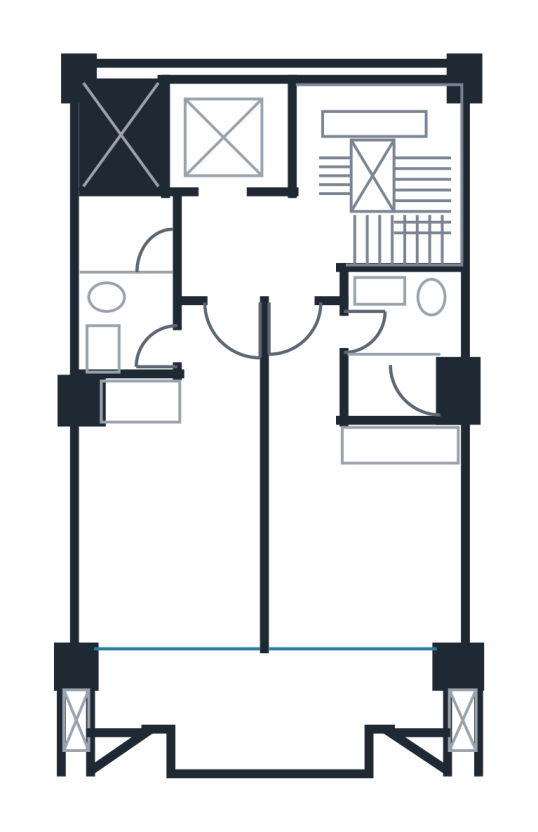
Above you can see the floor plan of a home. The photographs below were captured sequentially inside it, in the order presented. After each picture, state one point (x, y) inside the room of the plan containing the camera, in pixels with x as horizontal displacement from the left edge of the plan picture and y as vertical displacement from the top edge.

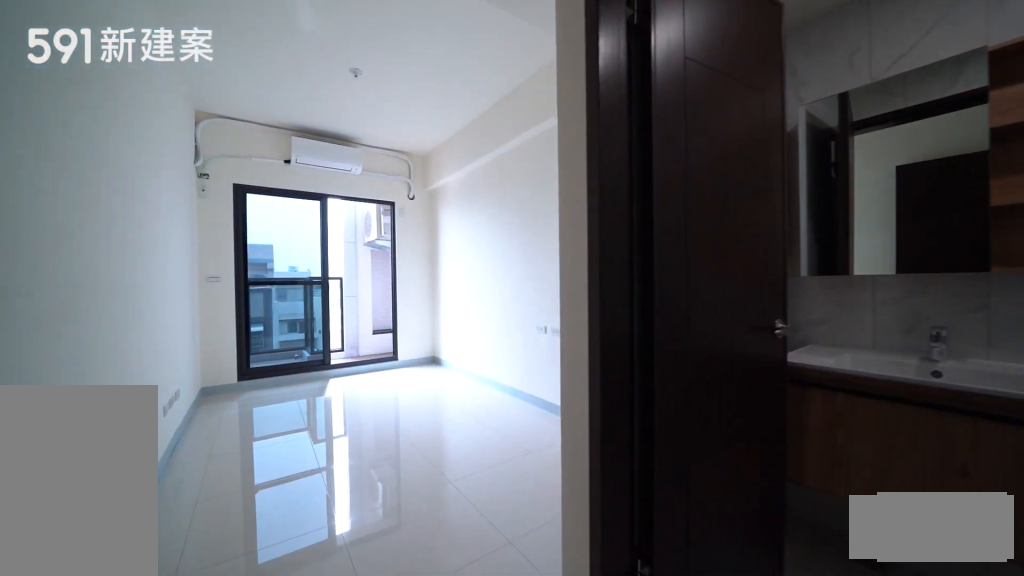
(174, 494)
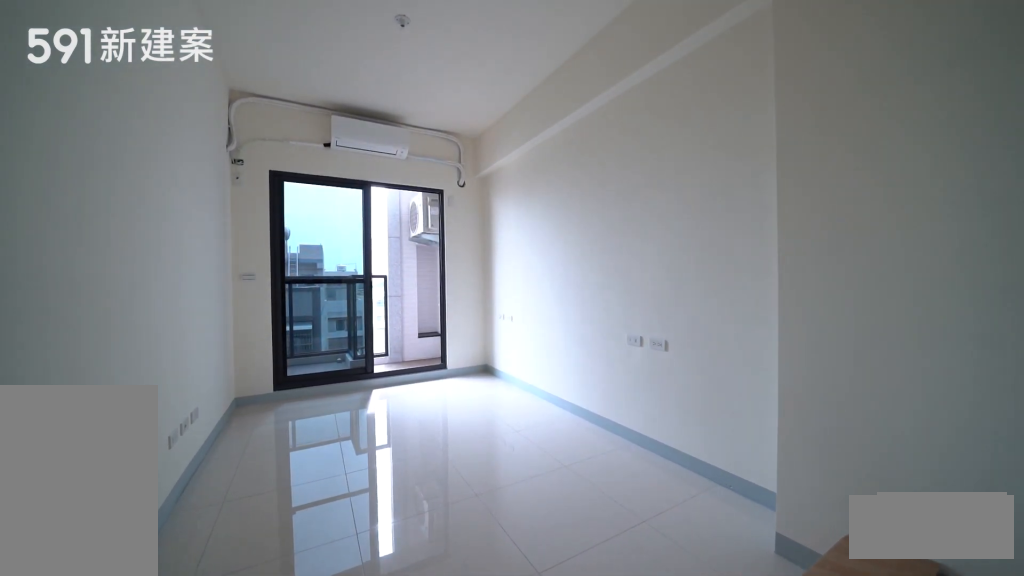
(174, 494)
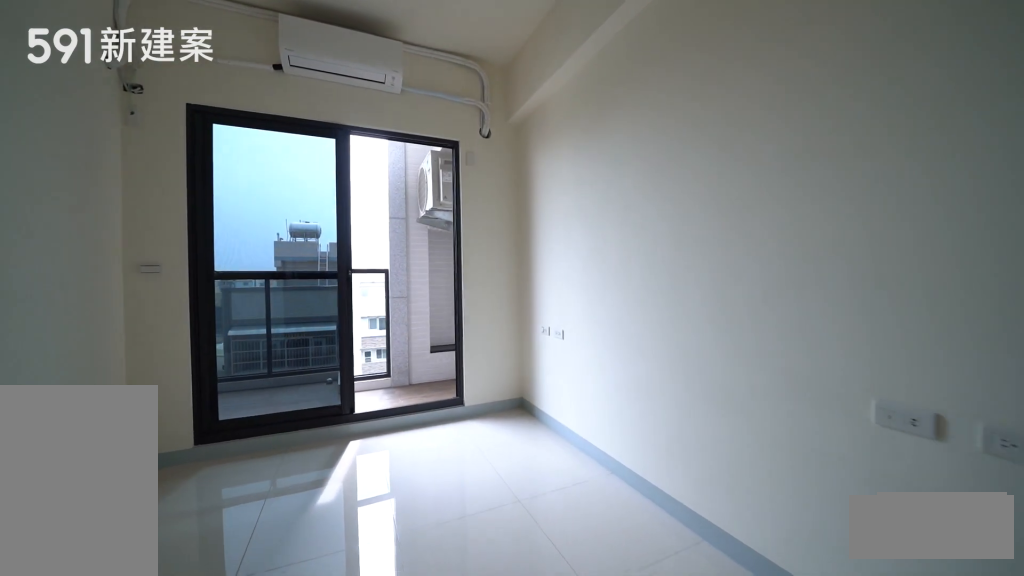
(174, 494)
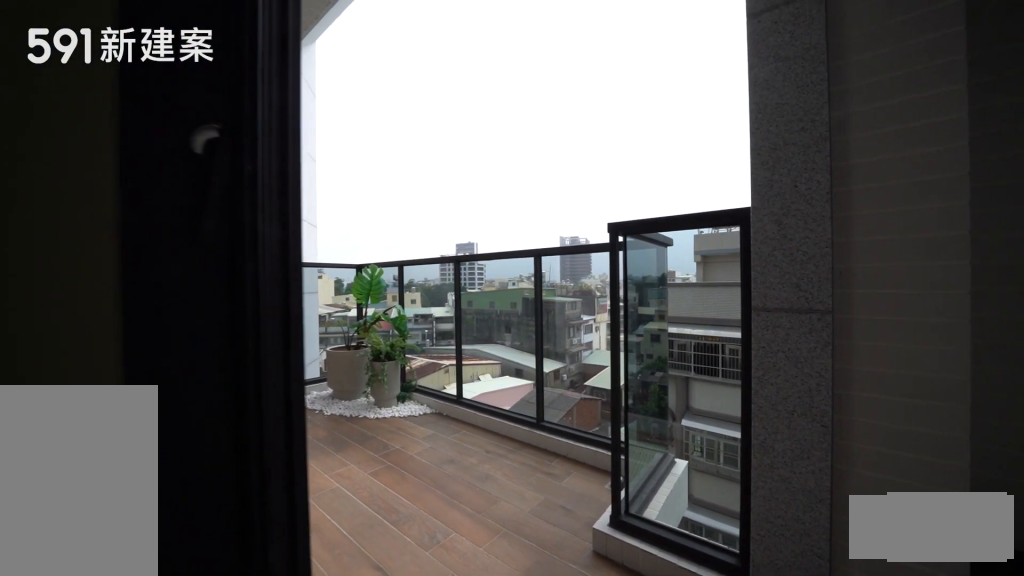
(269, 702)
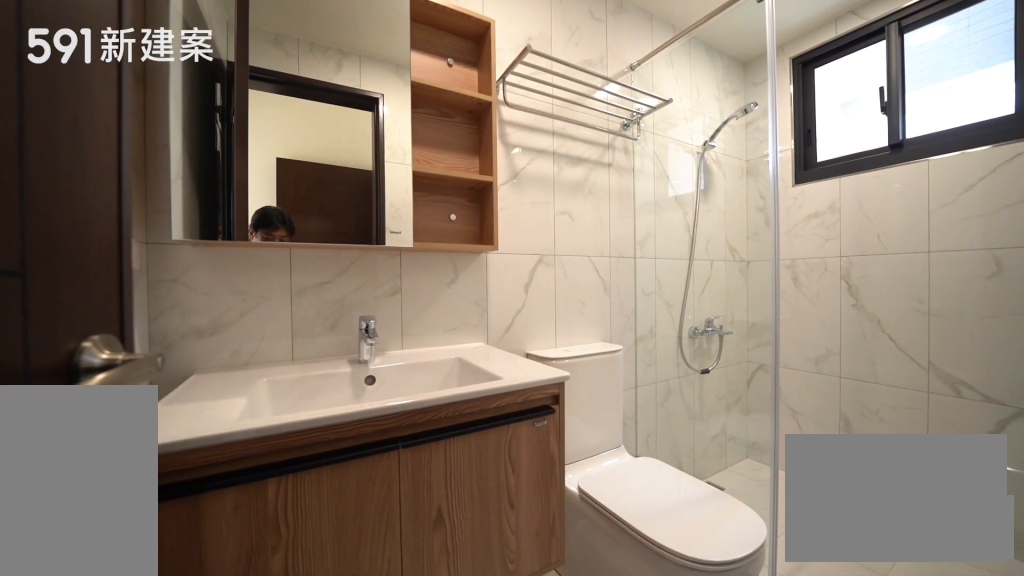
(128, 282)
